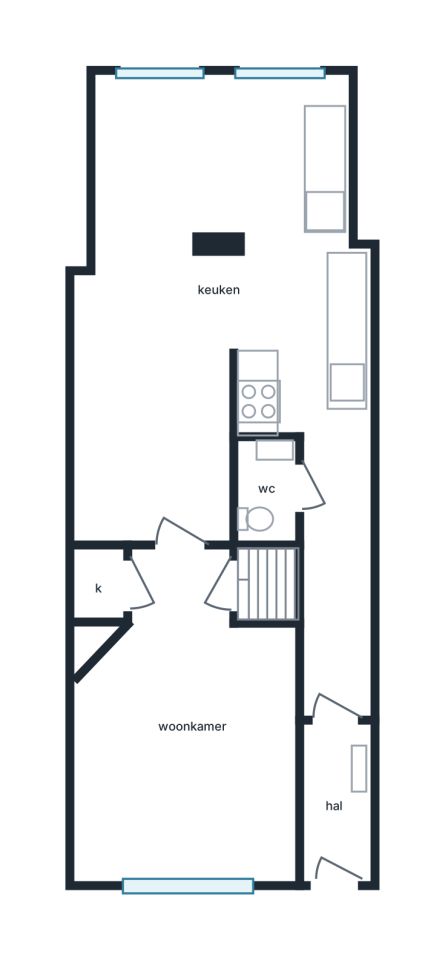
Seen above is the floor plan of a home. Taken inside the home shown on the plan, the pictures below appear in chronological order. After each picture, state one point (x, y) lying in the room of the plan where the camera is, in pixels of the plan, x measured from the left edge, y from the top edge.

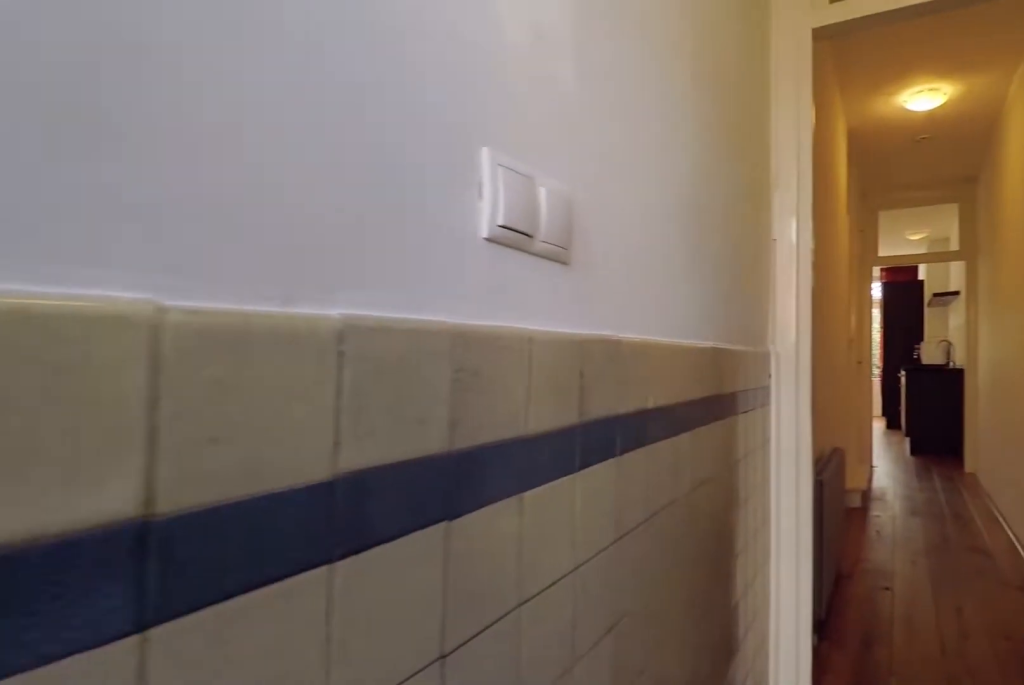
(333, 802)
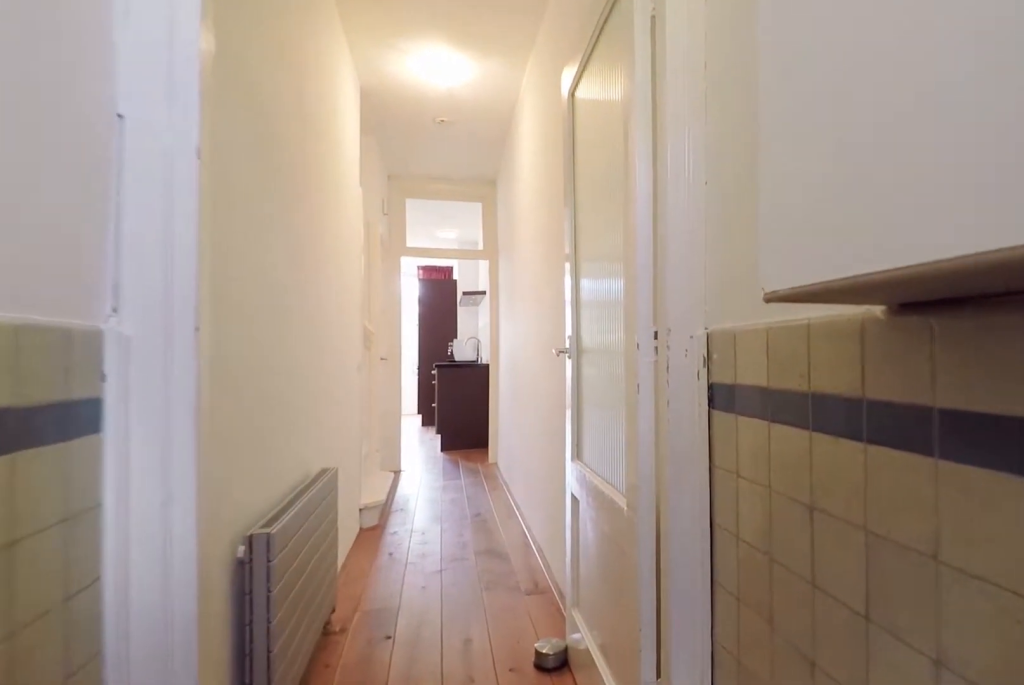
(333, 802)
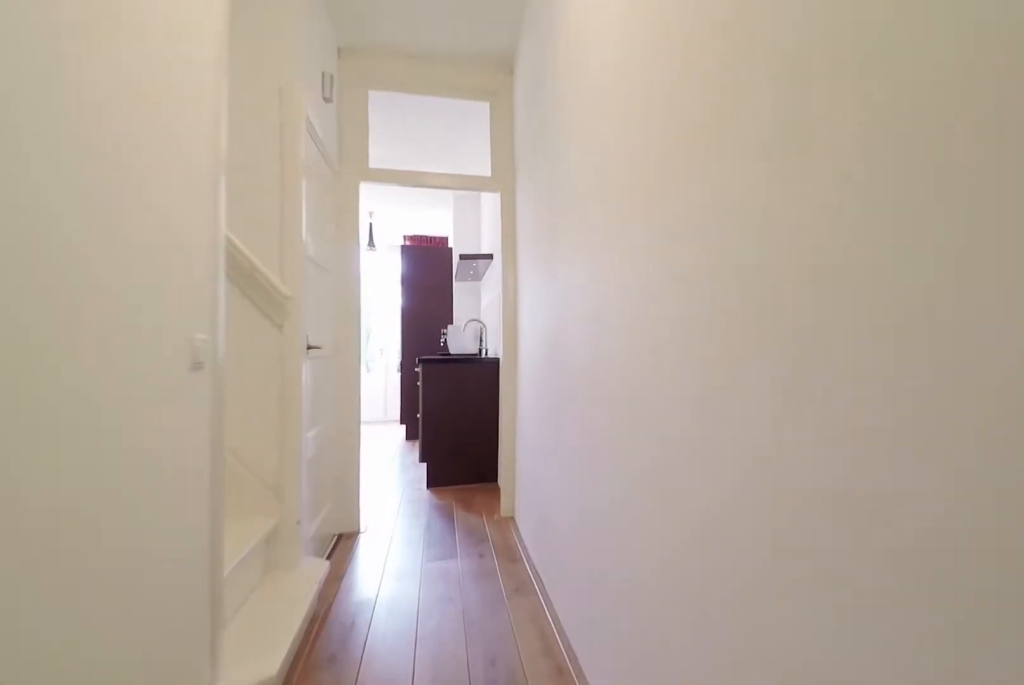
(335, 578)
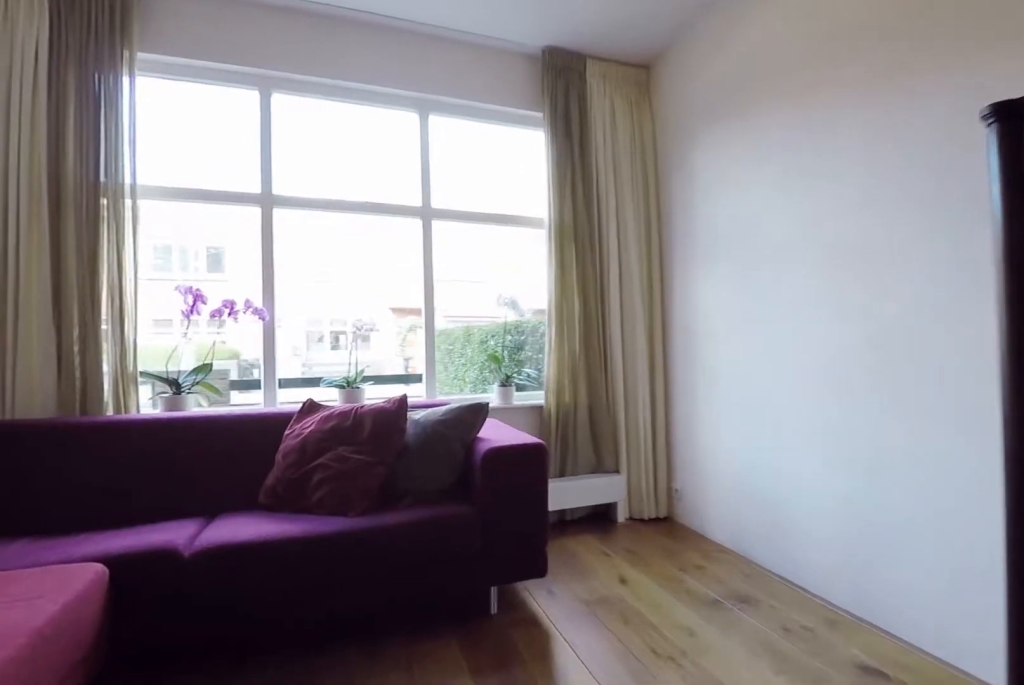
(184, 732)
